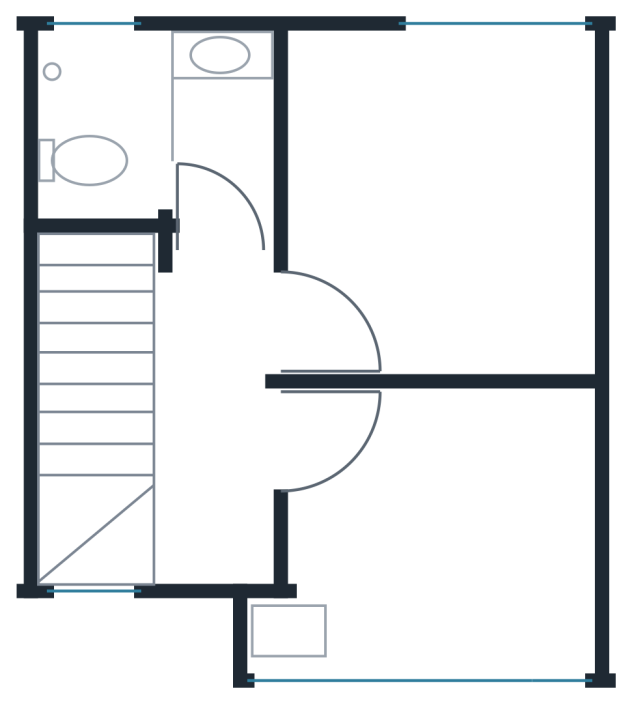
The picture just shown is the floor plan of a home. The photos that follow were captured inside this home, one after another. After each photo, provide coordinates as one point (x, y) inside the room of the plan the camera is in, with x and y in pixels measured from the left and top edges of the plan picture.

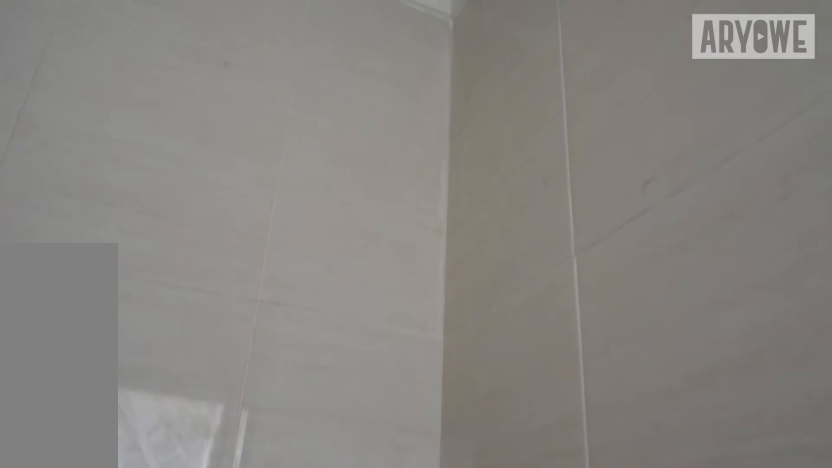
(163, 132)
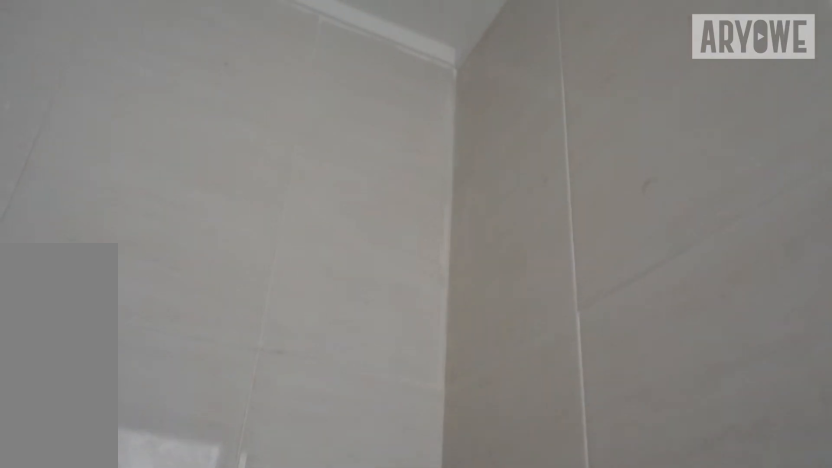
(163, 132)
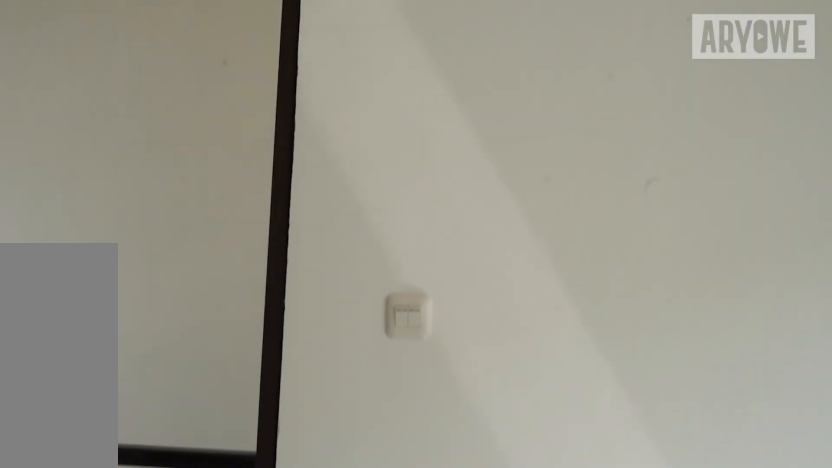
(437, 201)
